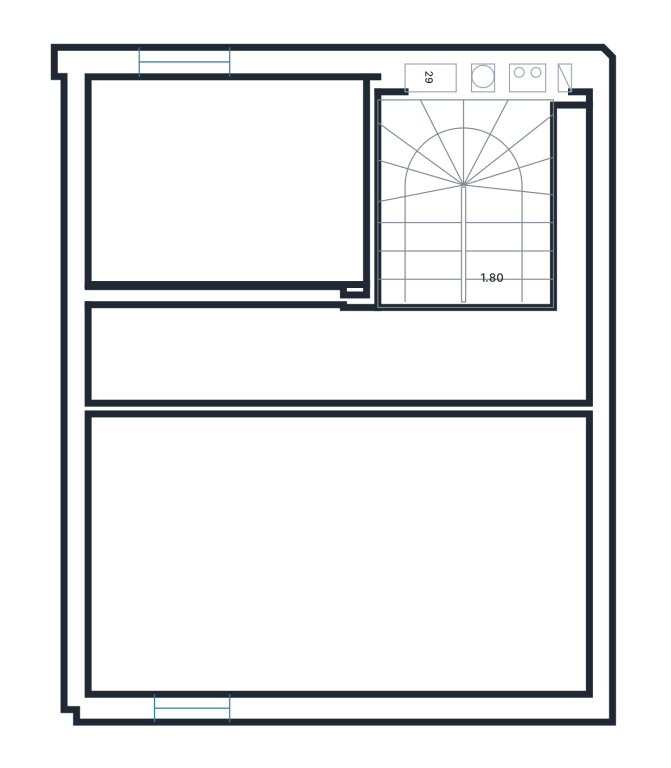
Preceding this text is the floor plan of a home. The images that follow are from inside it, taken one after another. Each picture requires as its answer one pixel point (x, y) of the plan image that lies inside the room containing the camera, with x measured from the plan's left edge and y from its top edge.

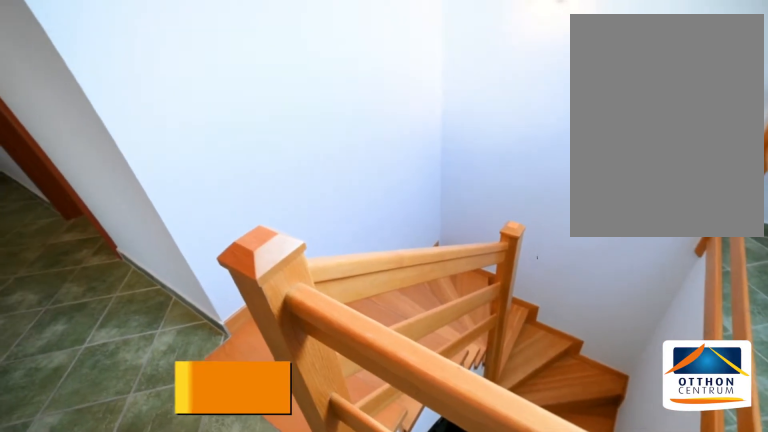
(445, 360)
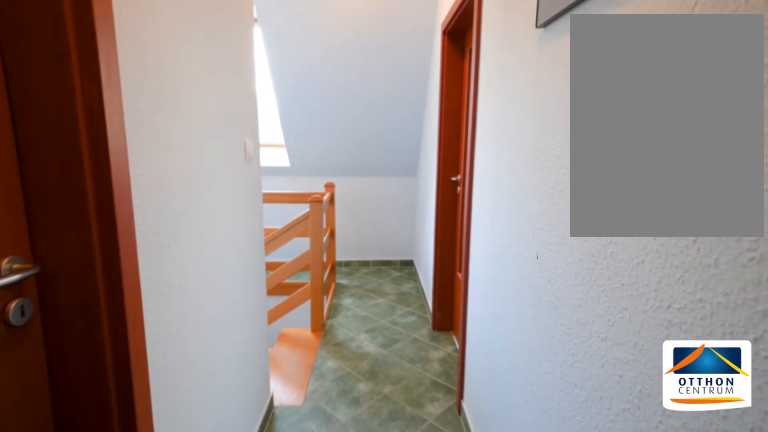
(445, 360)
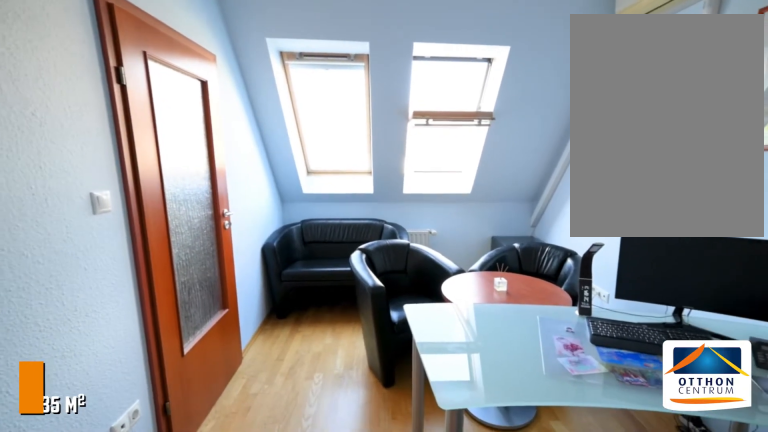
(276, 563)
